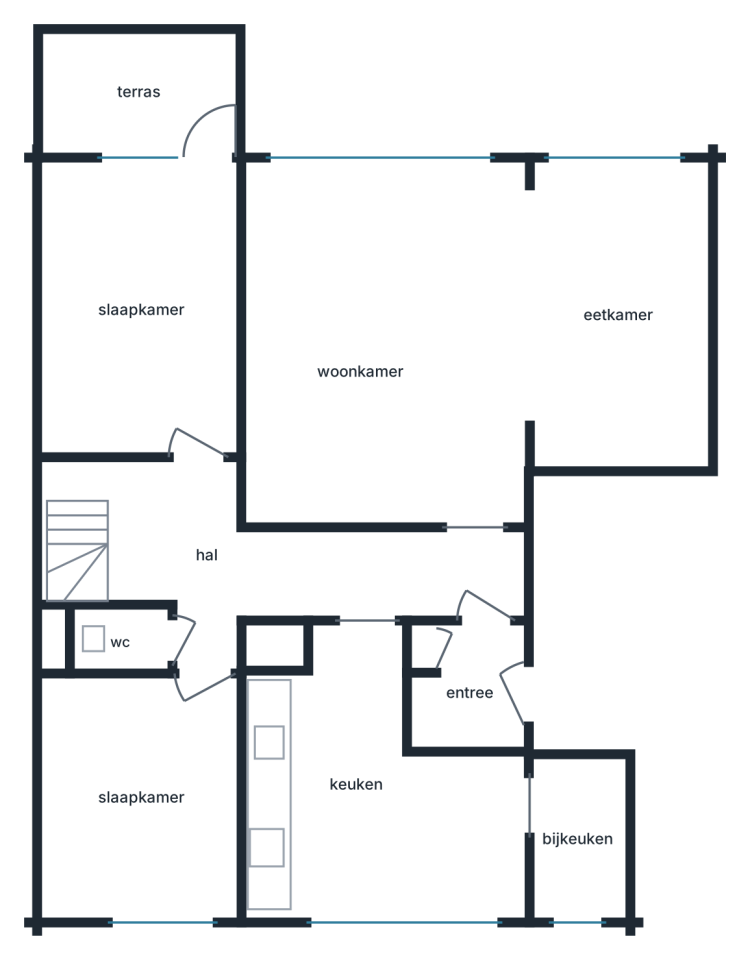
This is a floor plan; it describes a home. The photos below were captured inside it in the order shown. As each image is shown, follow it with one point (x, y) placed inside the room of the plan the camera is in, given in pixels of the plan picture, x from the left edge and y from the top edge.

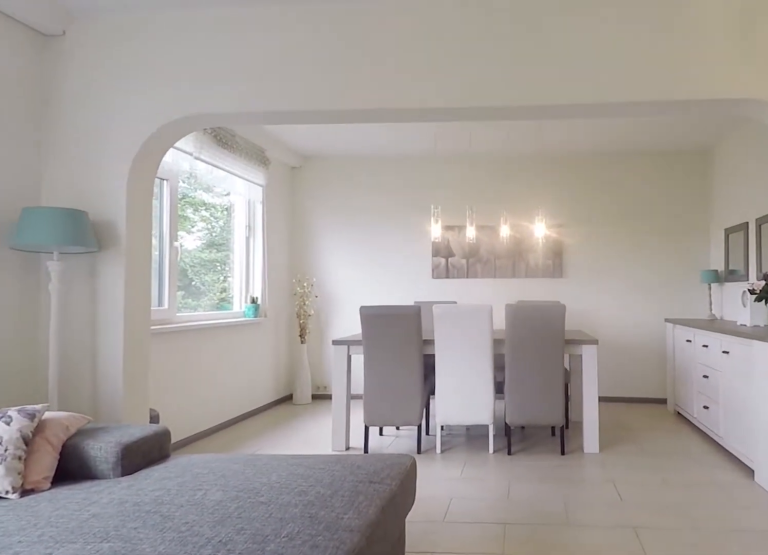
(386, 343)
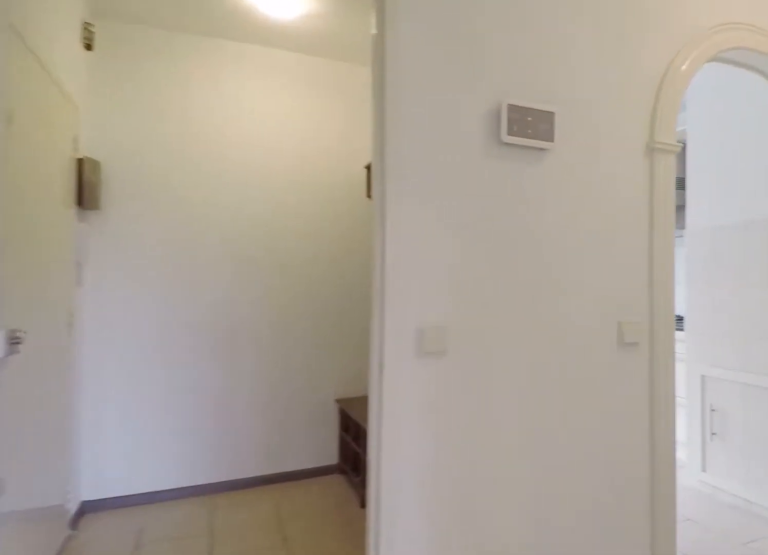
(314, 585)
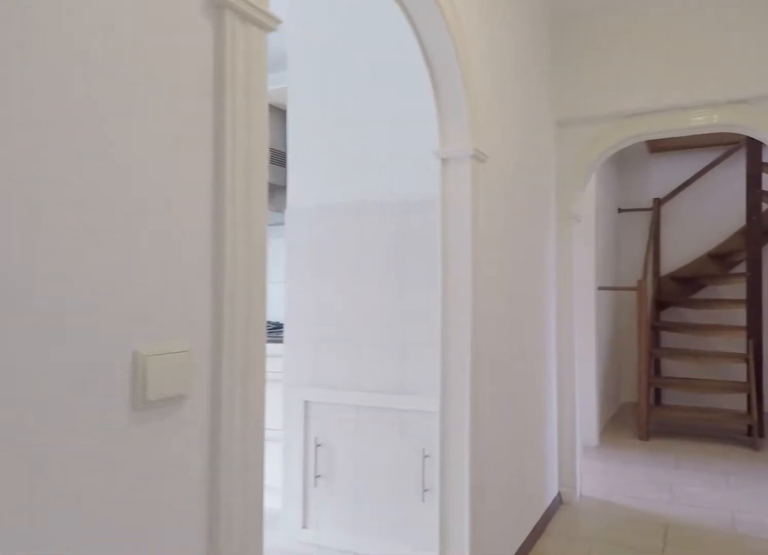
(314, 585)
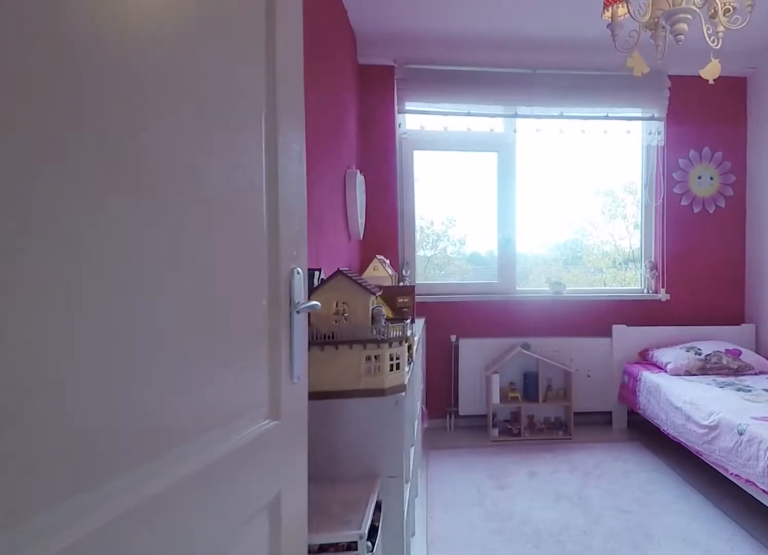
(142, 797)
